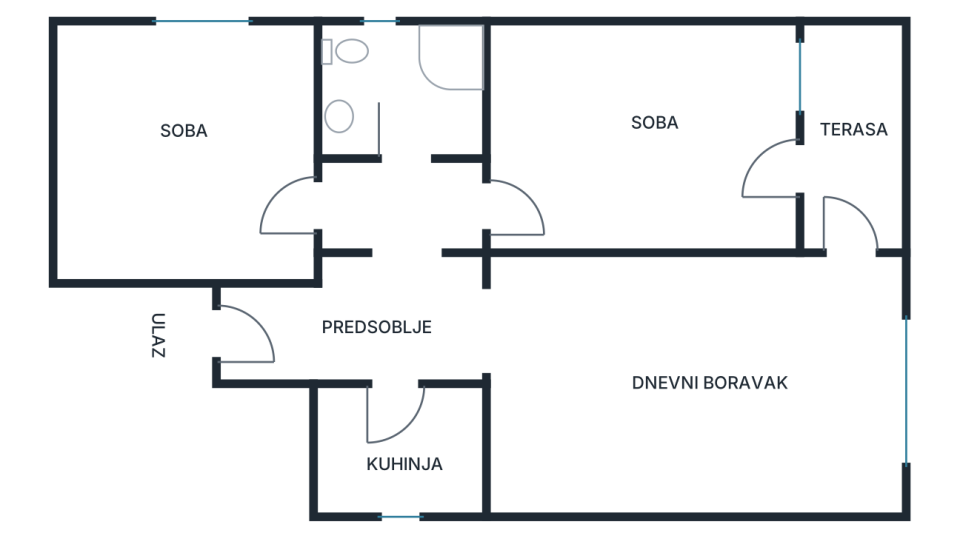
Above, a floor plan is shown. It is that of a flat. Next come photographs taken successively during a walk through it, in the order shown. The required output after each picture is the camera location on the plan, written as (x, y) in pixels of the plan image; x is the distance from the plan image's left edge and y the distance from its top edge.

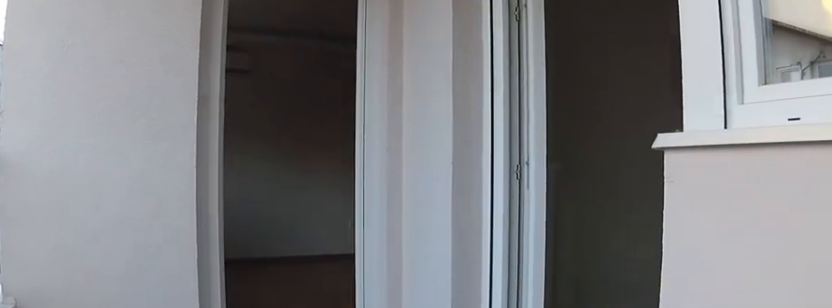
(855, 134)
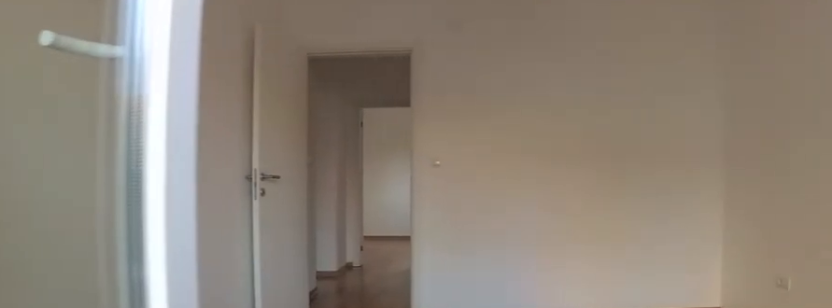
(851, 171)
